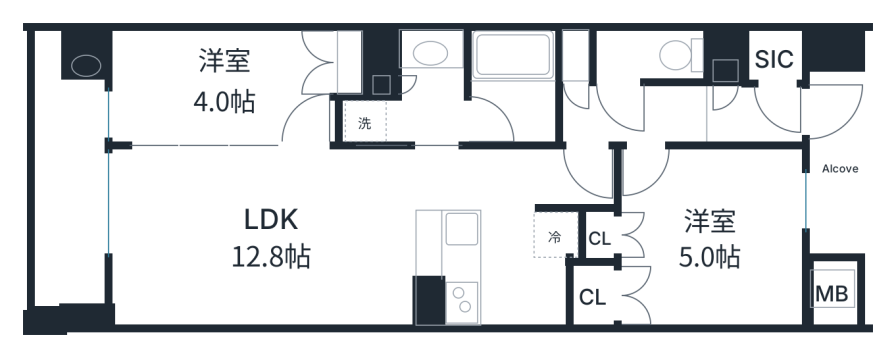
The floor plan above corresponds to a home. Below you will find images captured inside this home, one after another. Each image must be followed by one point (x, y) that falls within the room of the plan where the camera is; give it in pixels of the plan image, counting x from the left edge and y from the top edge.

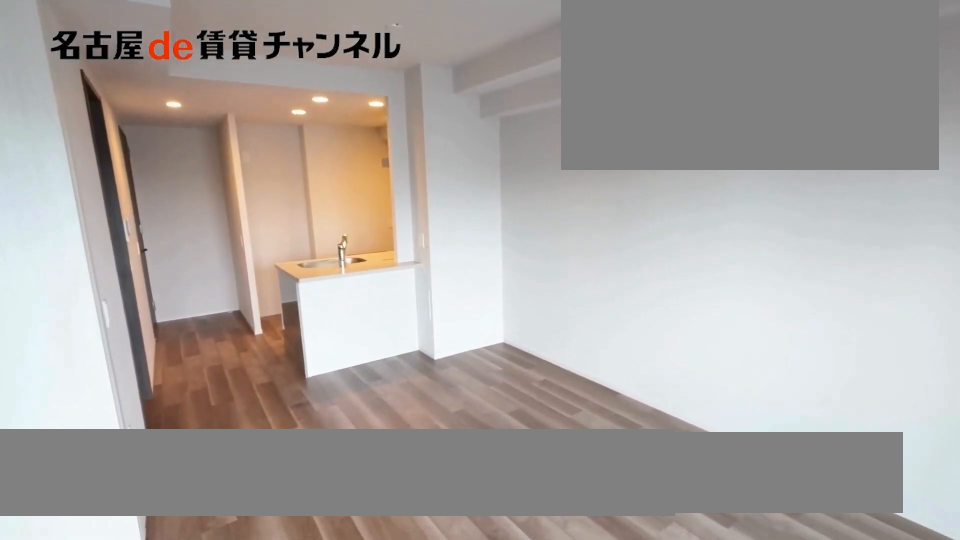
(258, 234)
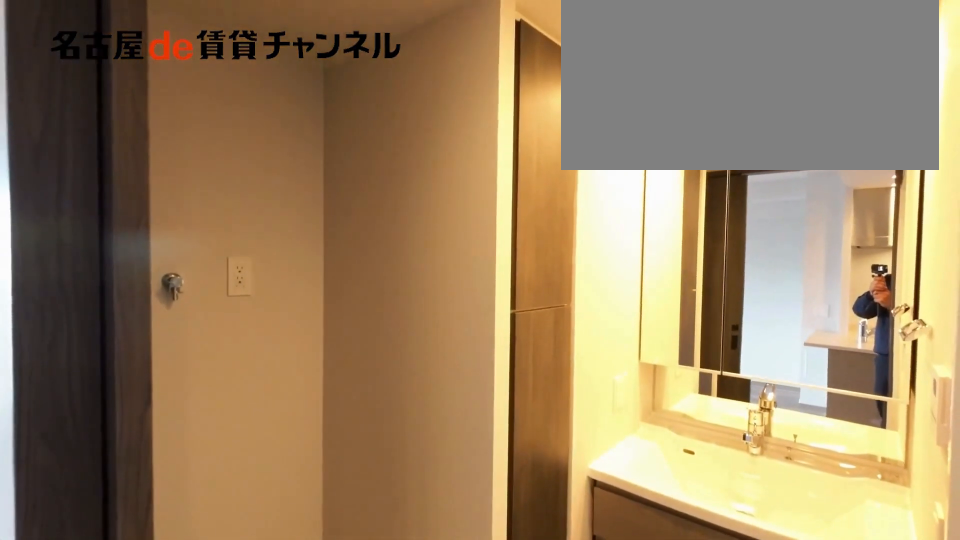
(406, 94)
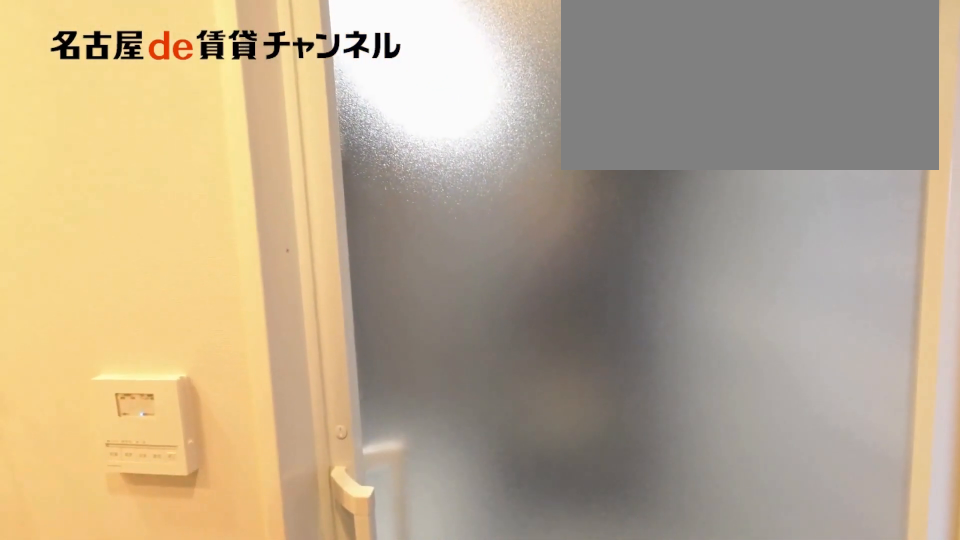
(406, 94)
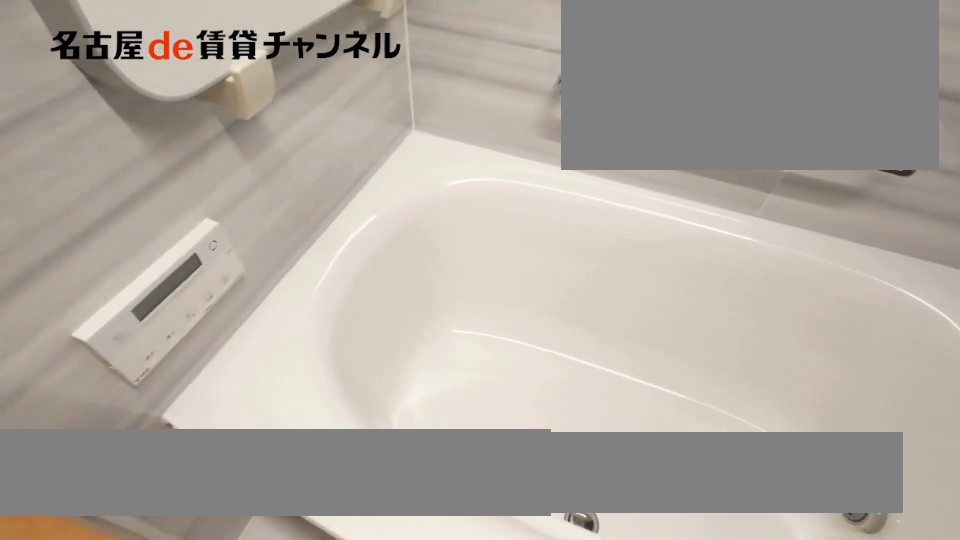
(511, 89)
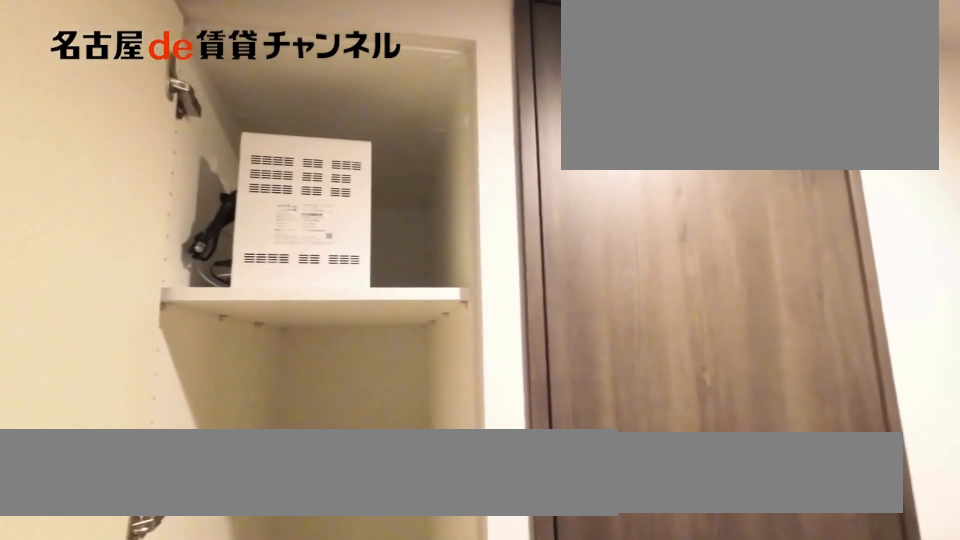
(575, 58)
